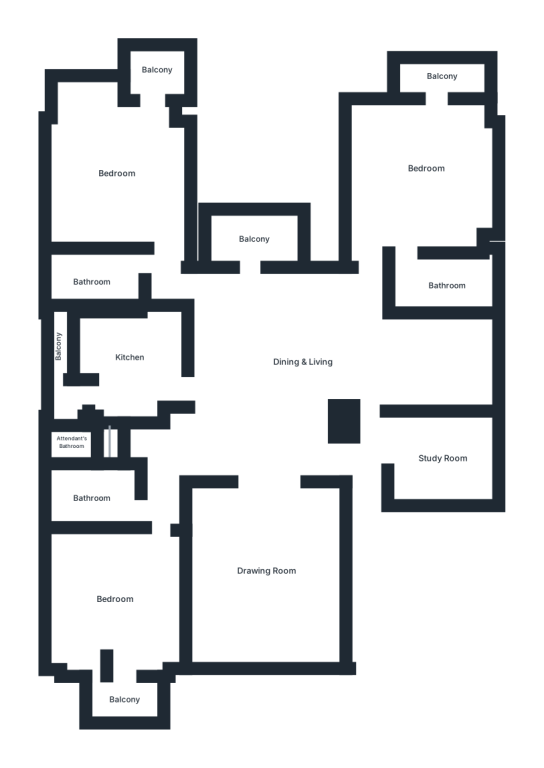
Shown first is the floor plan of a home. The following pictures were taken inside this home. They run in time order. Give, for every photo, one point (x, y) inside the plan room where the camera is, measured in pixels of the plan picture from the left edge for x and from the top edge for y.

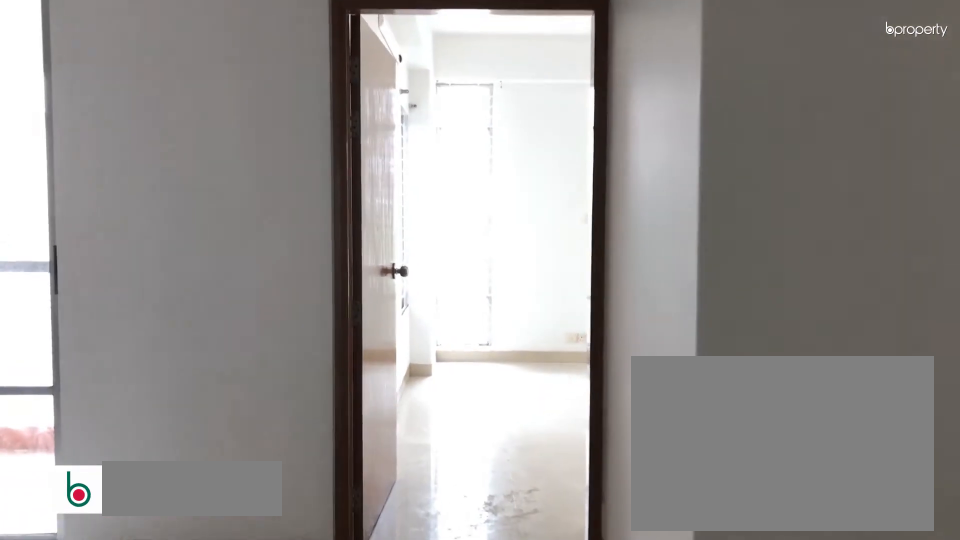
(336, 367)
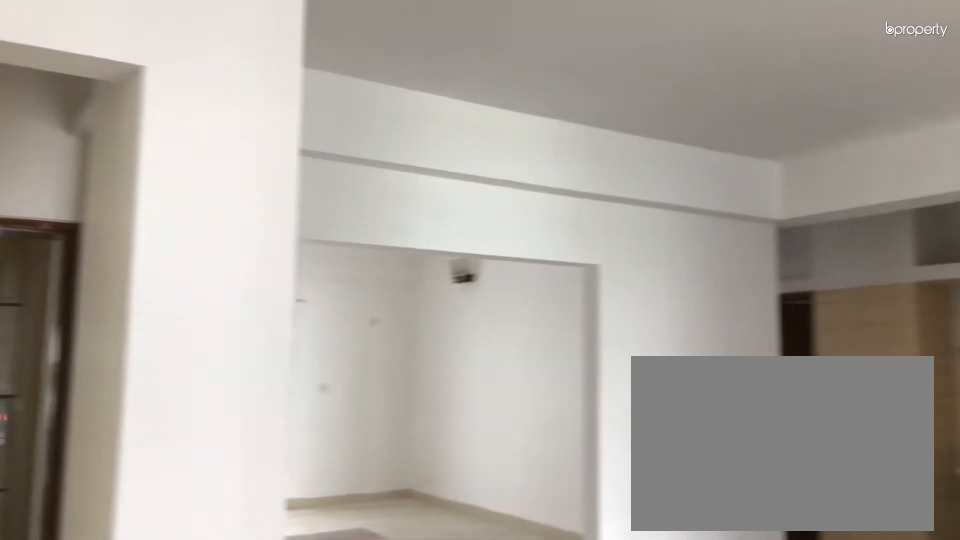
(336, 367)
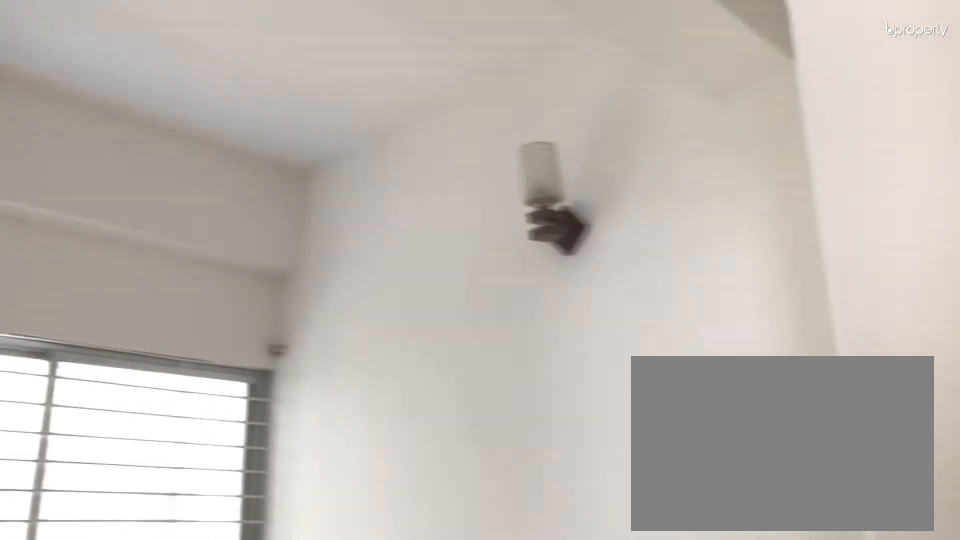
(436, 453)
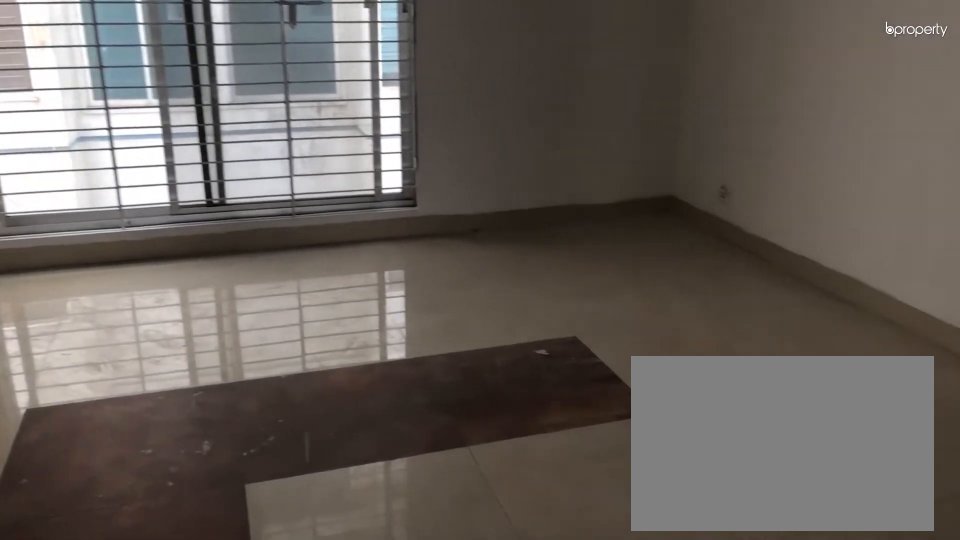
(262, 566)
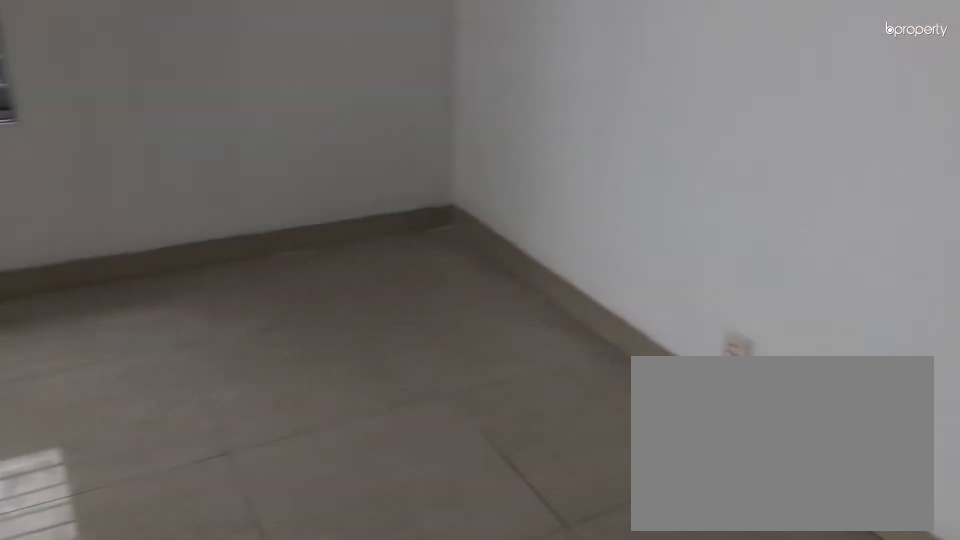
(115, 597)
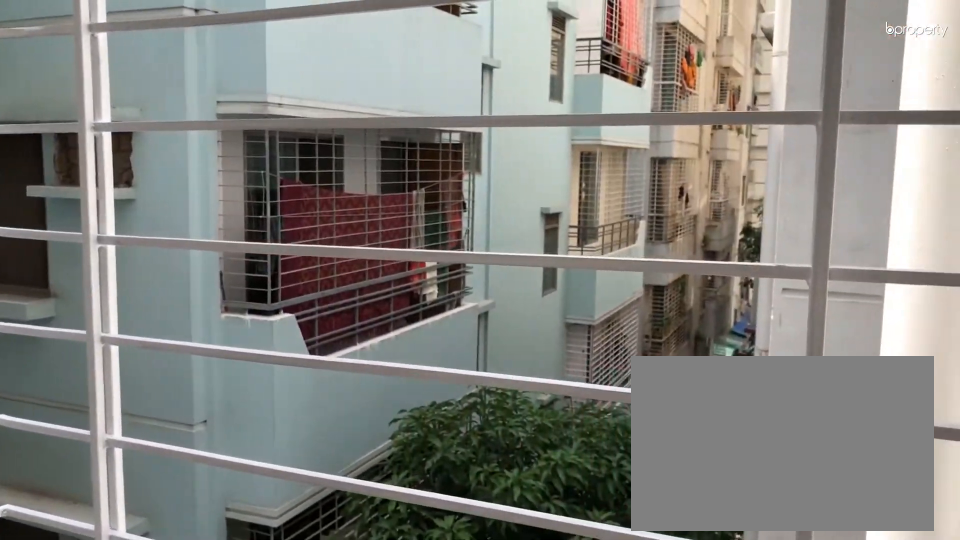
(126, 691)
